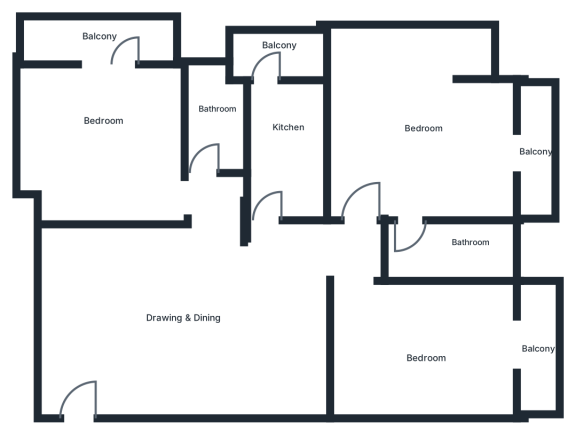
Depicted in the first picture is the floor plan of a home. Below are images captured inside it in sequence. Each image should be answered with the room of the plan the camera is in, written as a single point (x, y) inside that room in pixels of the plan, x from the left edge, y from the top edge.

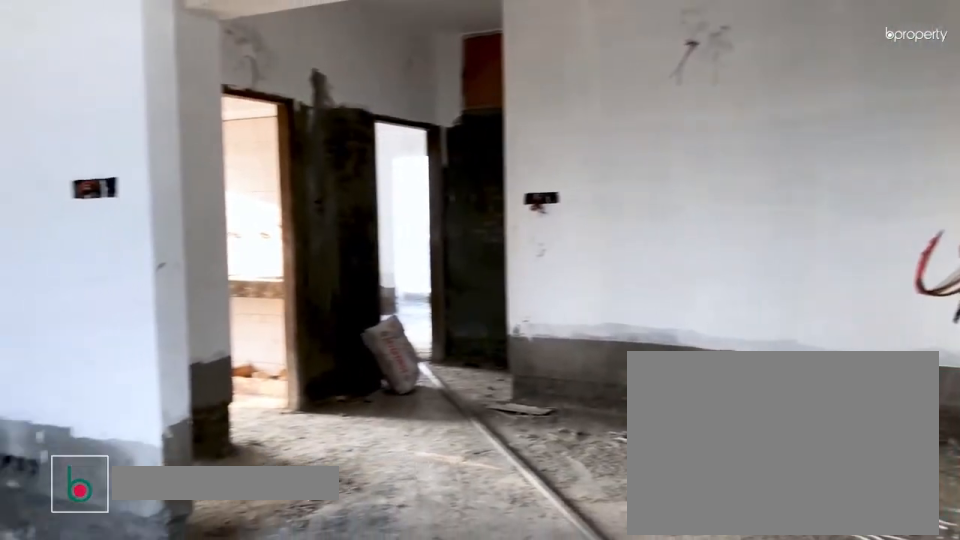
(183, 308)
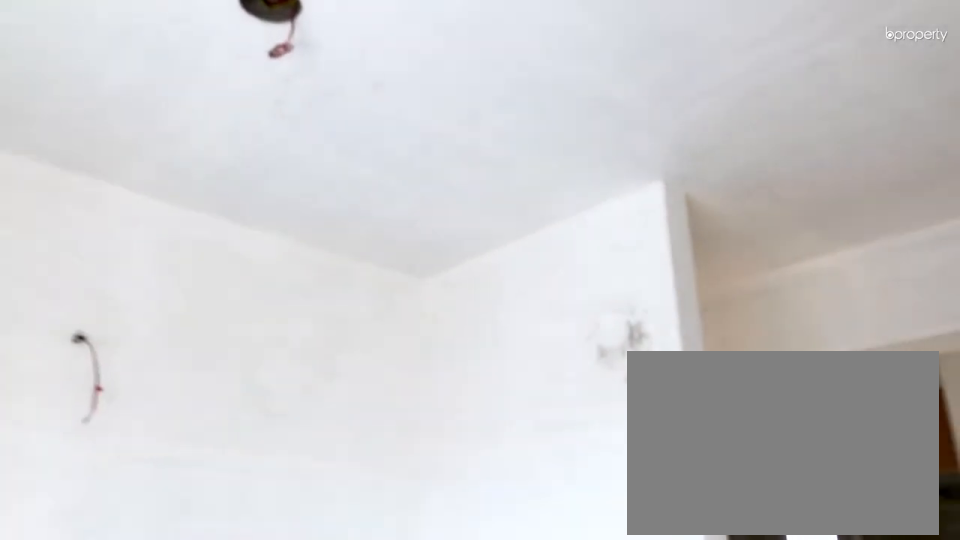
(183, 308)
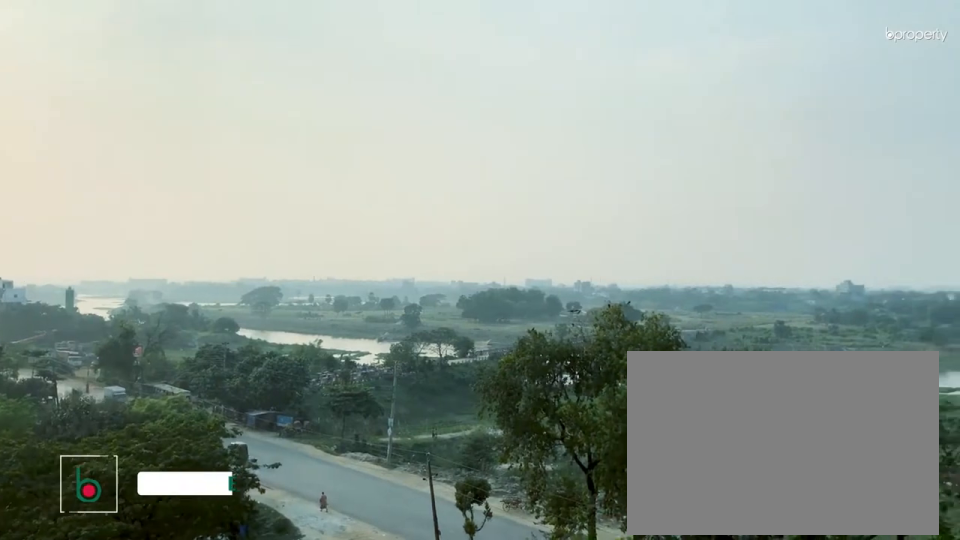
(106, 26)
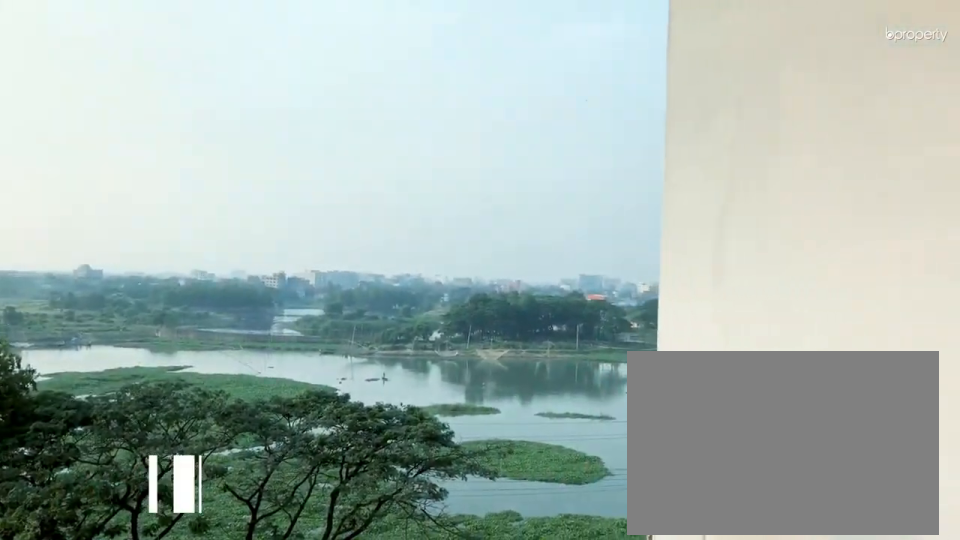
(106, 26)
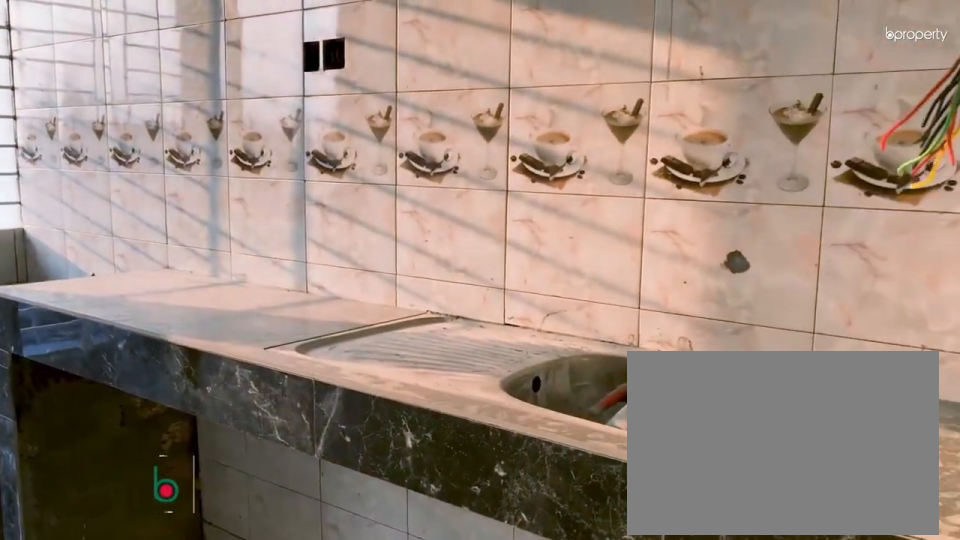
(290, 125)
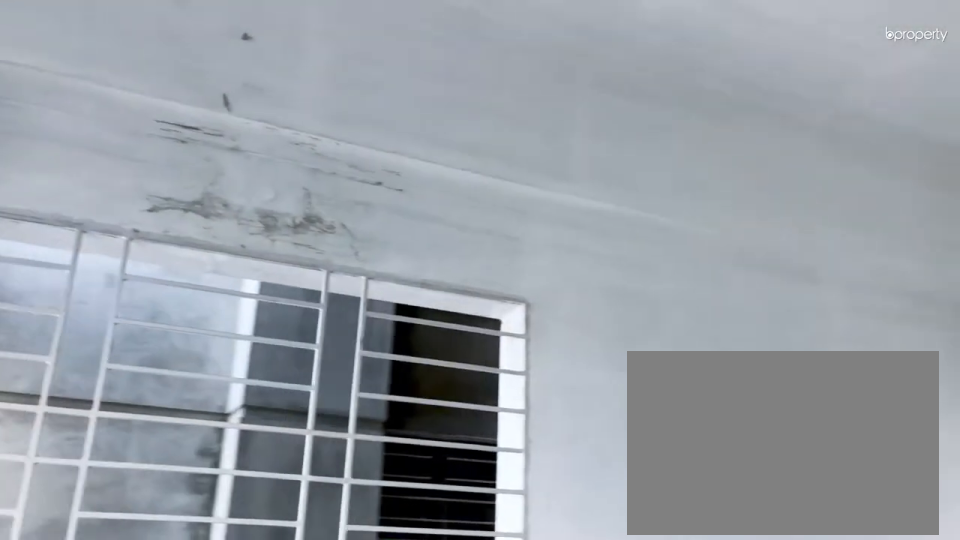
(430, 349)
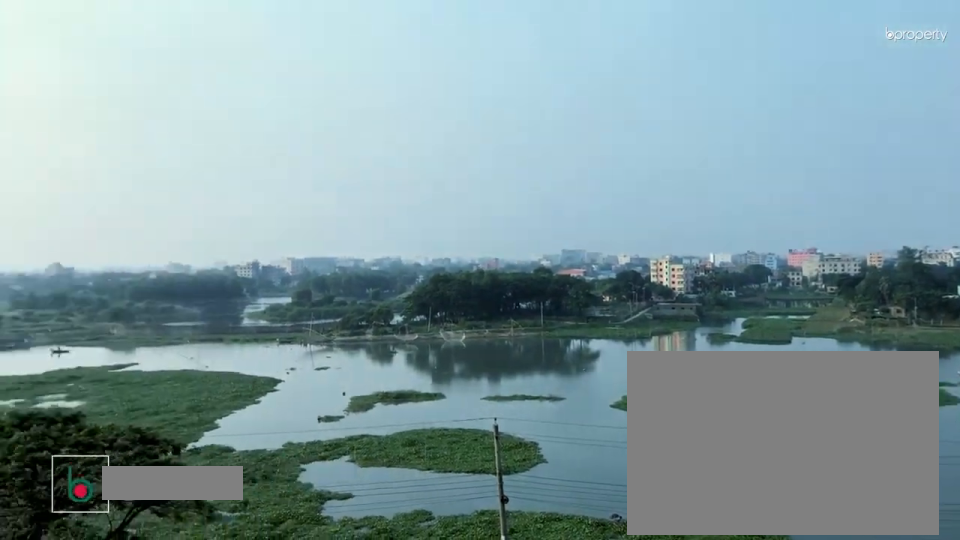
(540, 345)
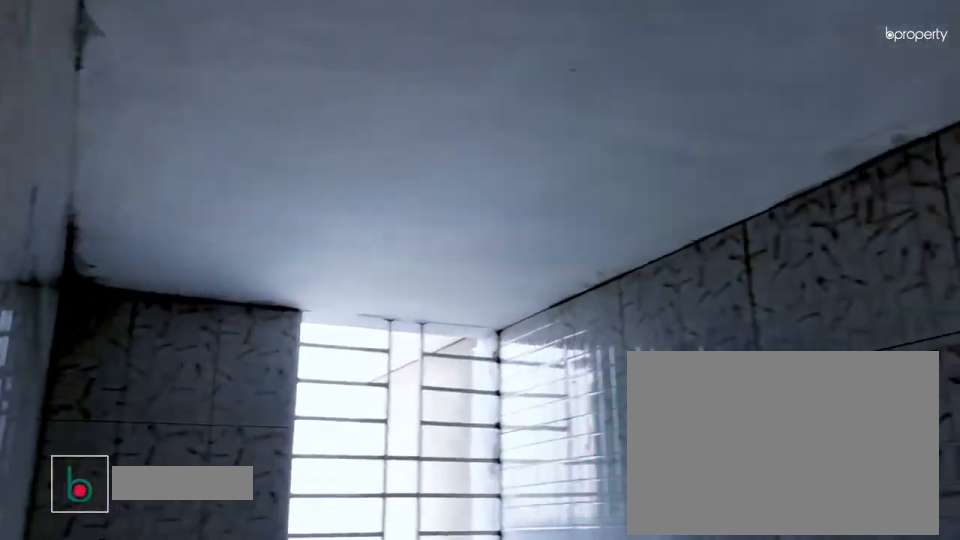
(456, 250)
